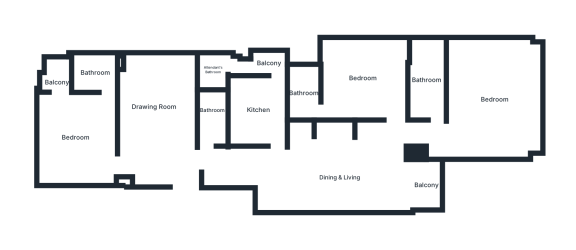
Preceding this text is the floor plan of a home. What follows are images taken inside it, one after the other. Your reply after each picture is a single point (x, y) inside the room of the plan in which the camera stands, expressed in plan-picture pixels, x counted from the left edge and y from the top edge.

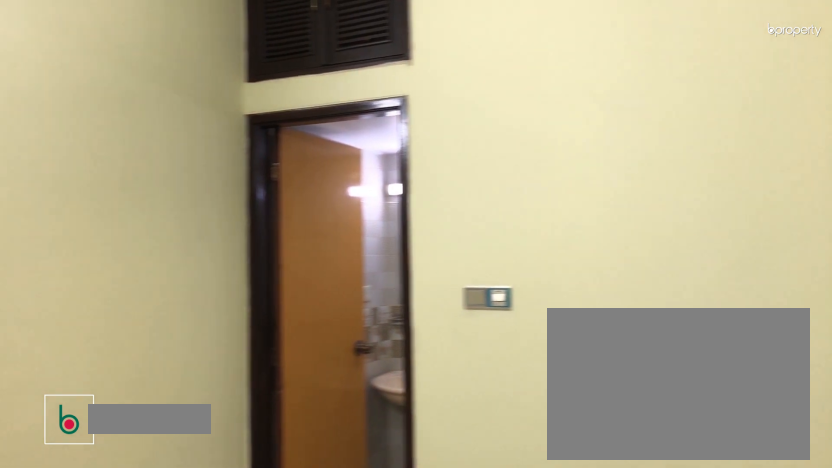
(362, 79)
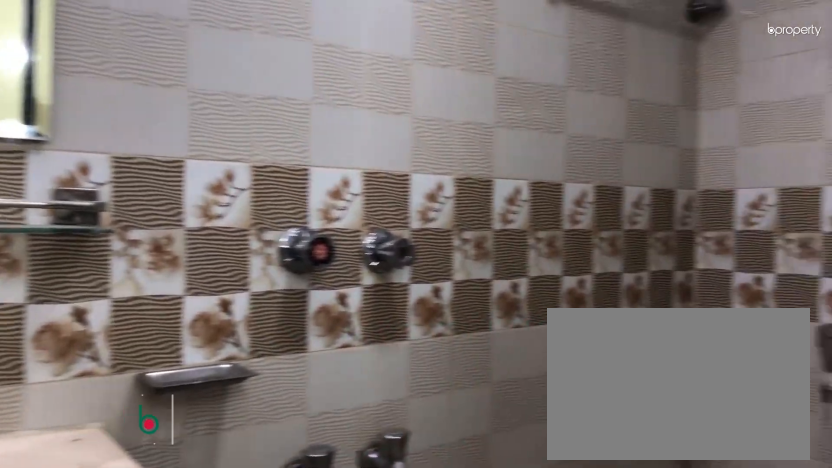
(304, 88)
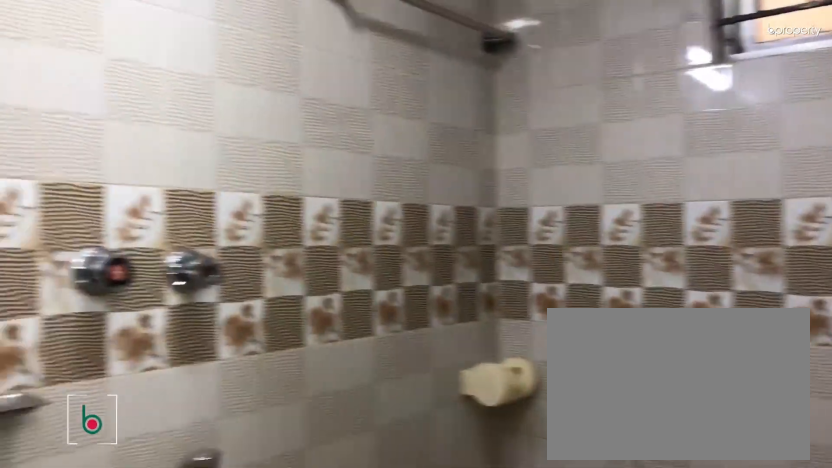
(304, 88)
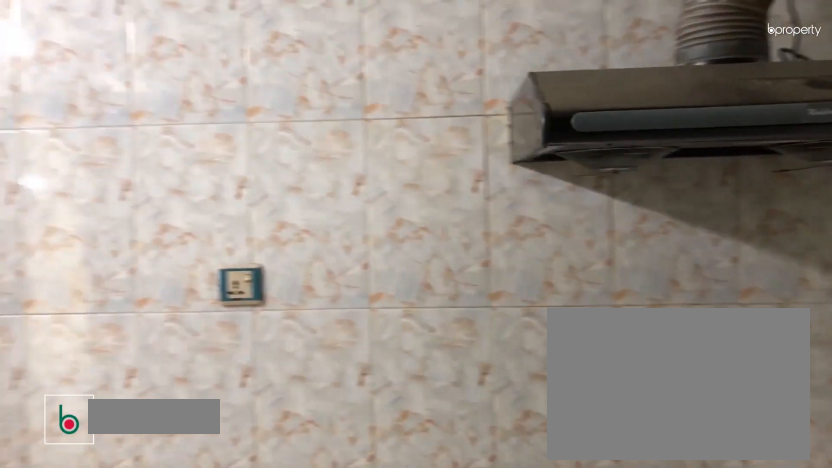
(255, 112)
